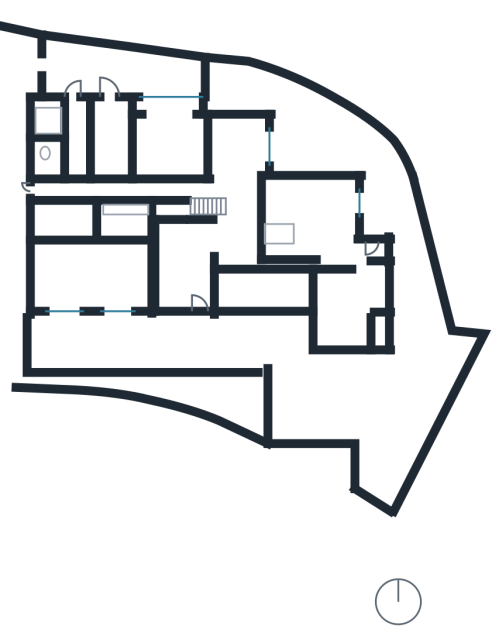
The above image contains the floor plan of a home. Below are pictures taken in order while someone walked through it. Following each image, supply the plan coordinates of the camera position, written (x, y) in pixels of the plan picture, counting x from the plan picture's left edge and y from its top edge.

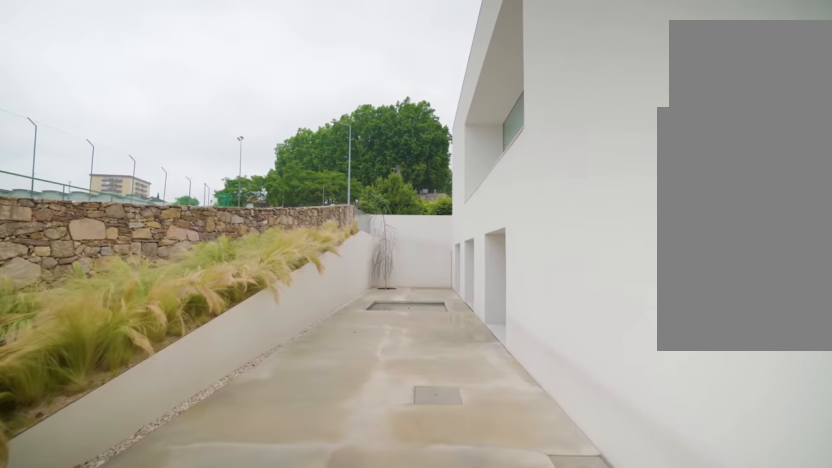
(285, 344)
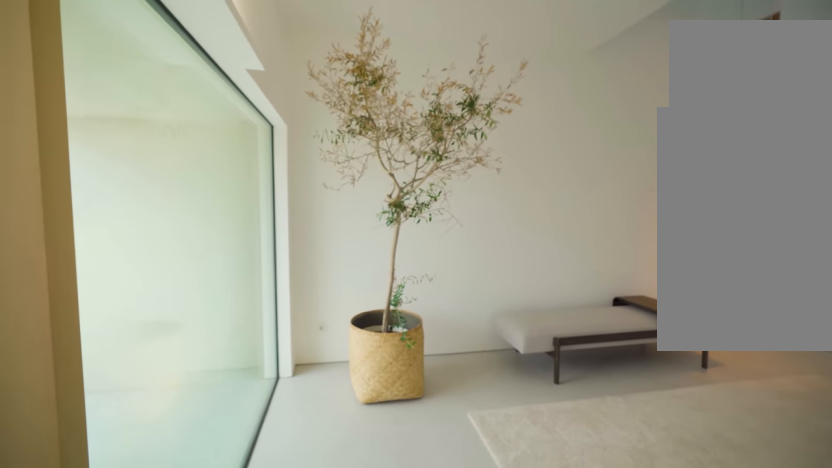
(199, 297)
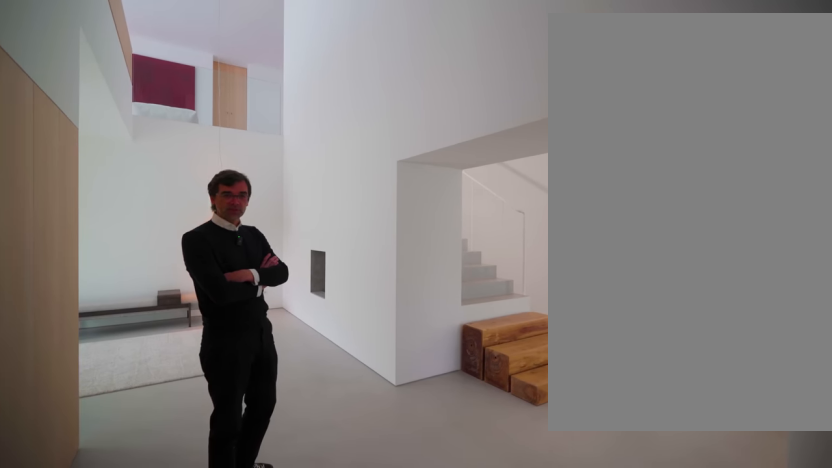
(249, 236)
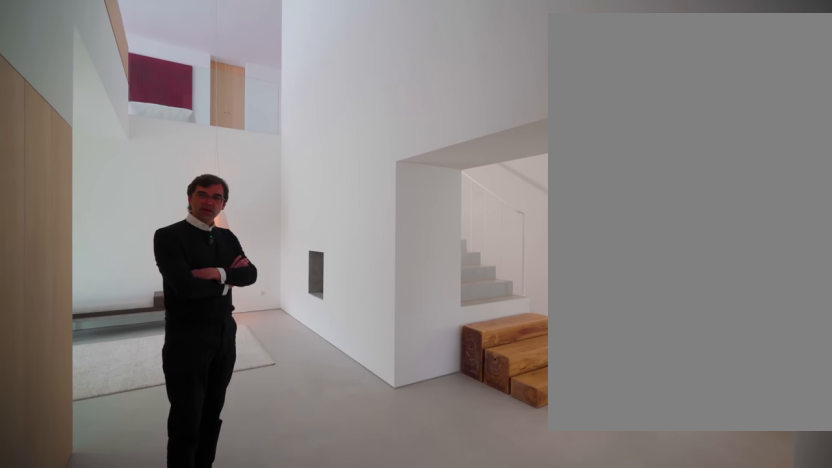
(249, 237)
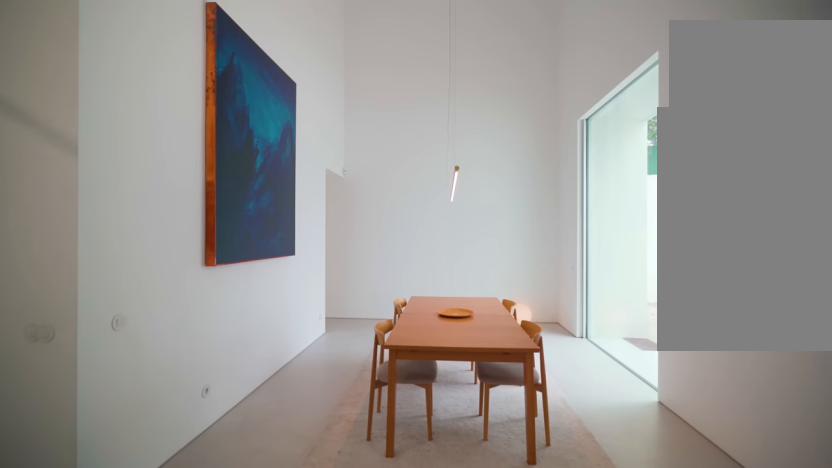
(248, 204)
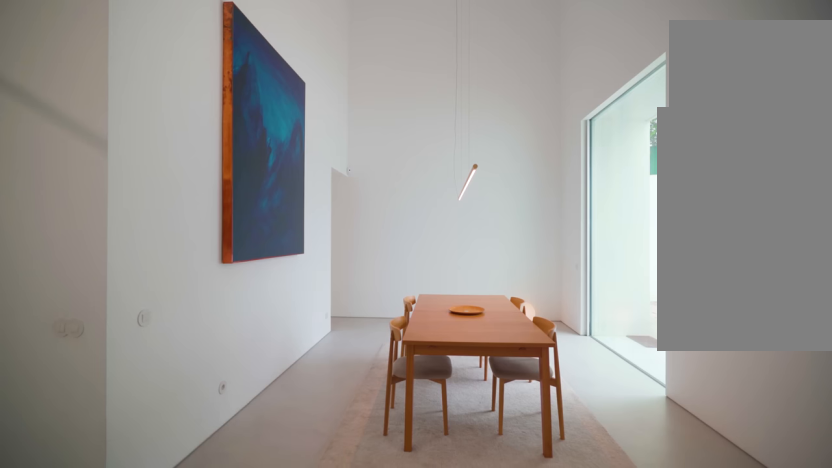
(247, 204)
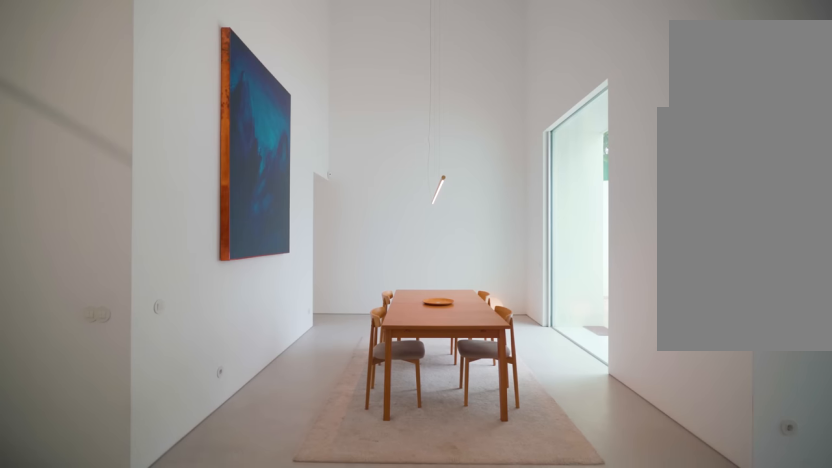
(237, 210)
